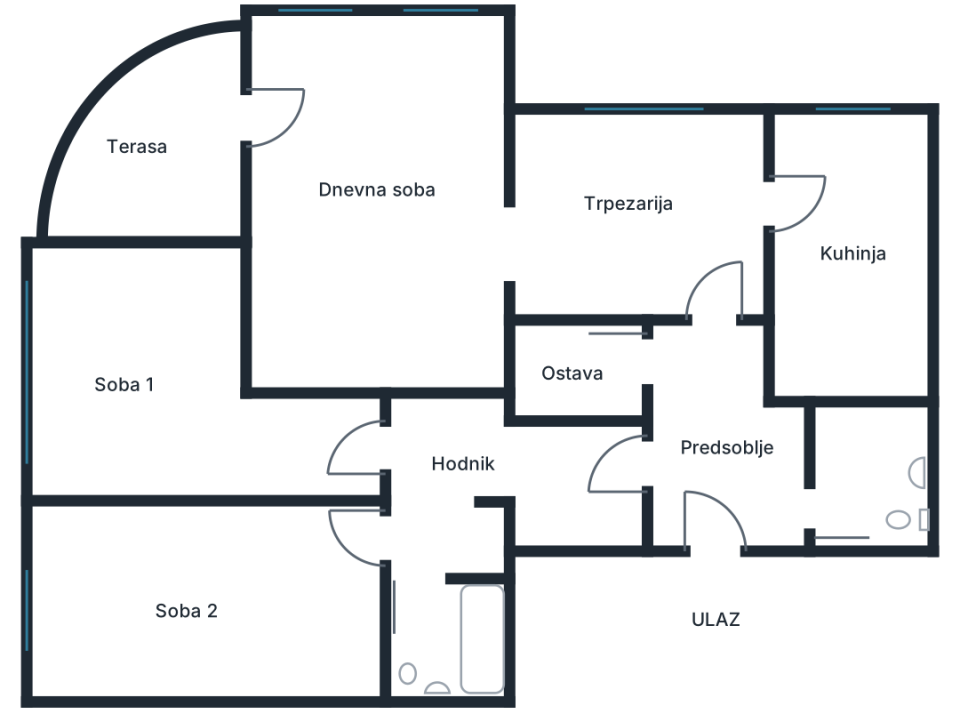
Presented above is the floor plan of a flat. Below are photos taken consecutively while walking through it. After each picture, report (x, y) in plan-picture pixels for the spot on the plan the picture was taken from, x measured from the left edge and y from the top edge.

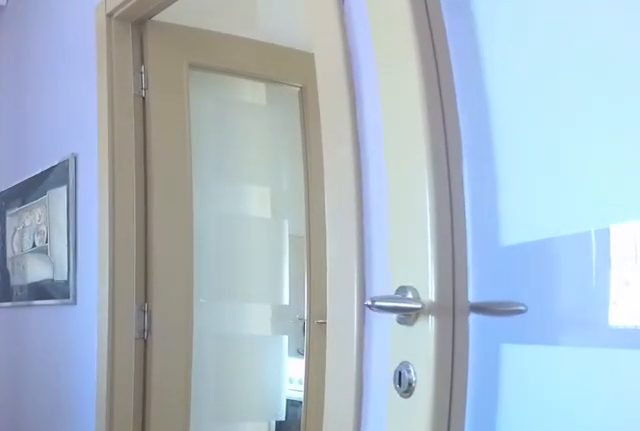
(718, 345)
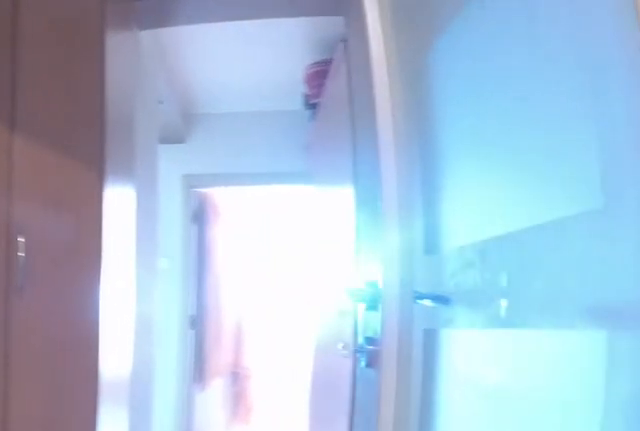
(705, 428)
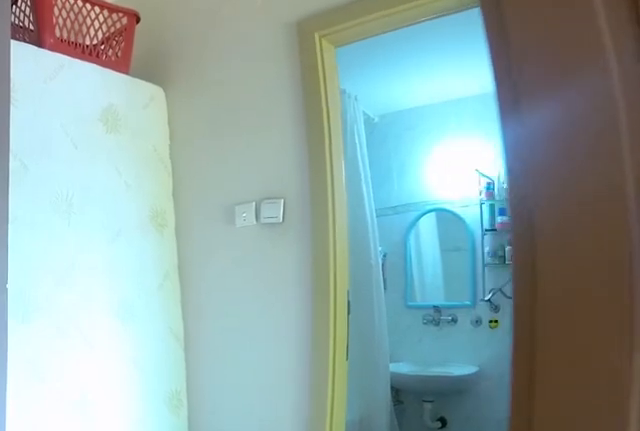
(335, 431)
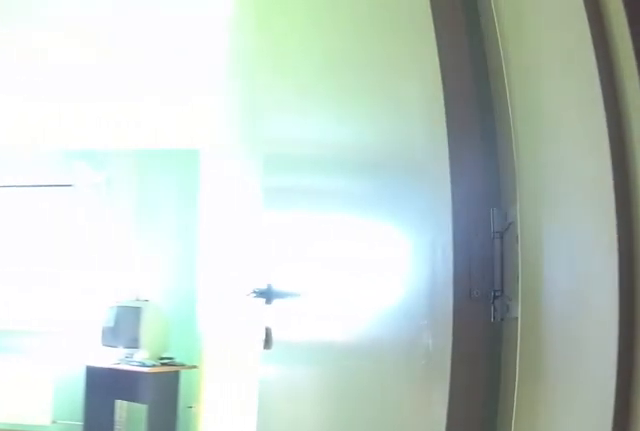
(435, 499)
